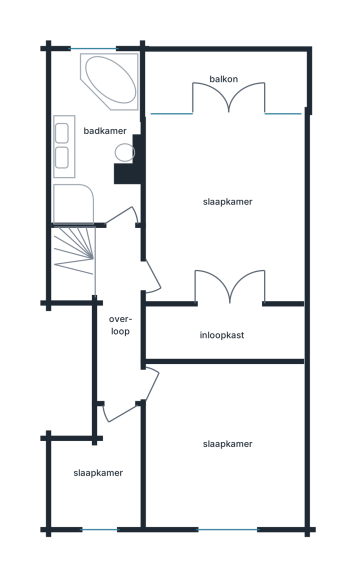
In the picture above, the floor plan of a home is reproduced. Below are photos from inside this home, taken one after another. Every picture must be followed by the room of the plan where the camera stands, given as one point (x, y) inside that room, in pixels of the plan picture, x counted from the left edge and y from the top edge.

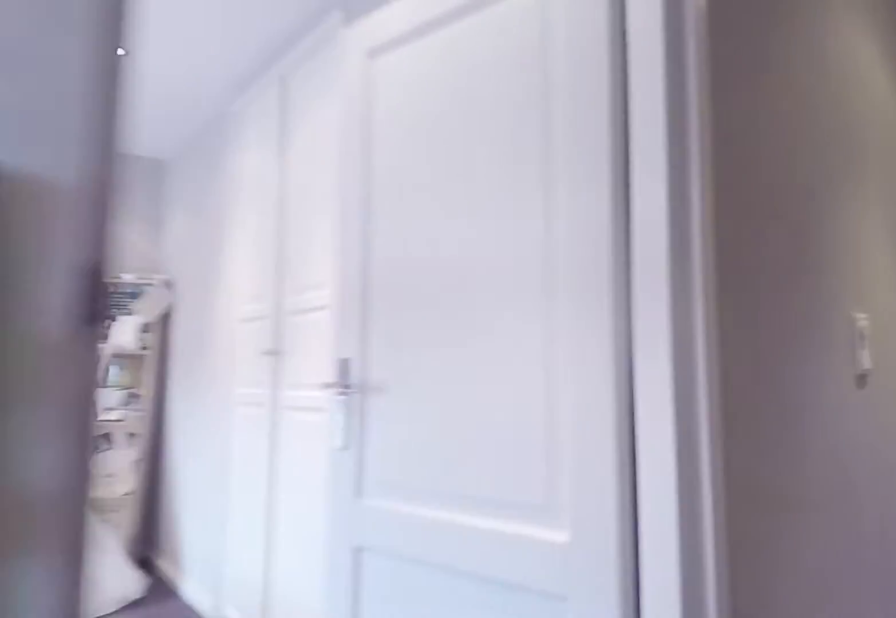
(119, 312)
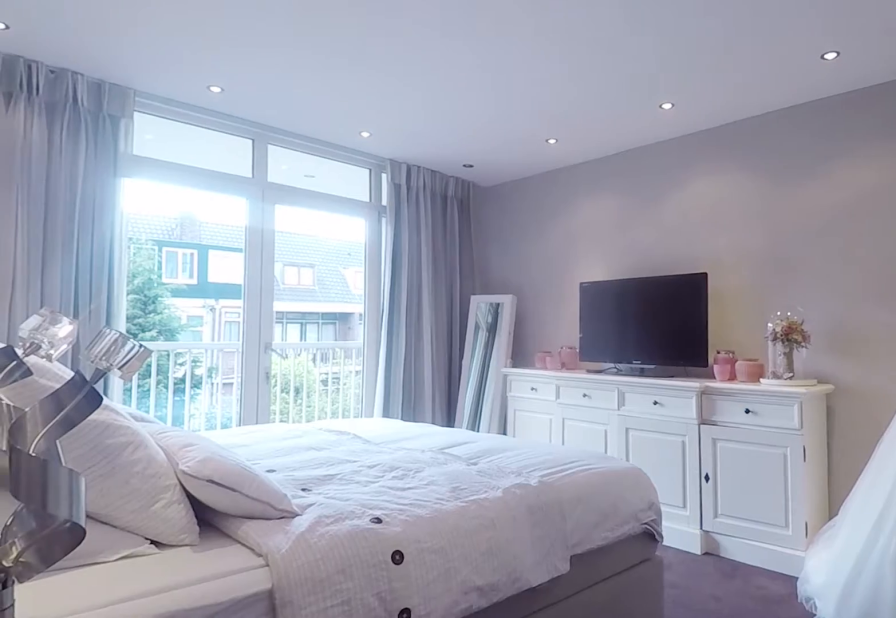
(224, 245)
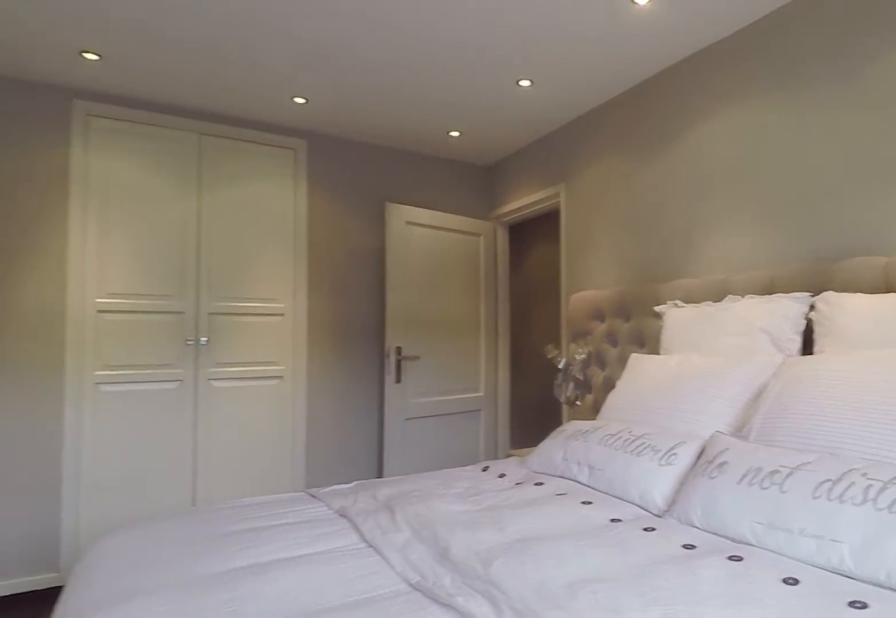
(224, 245)
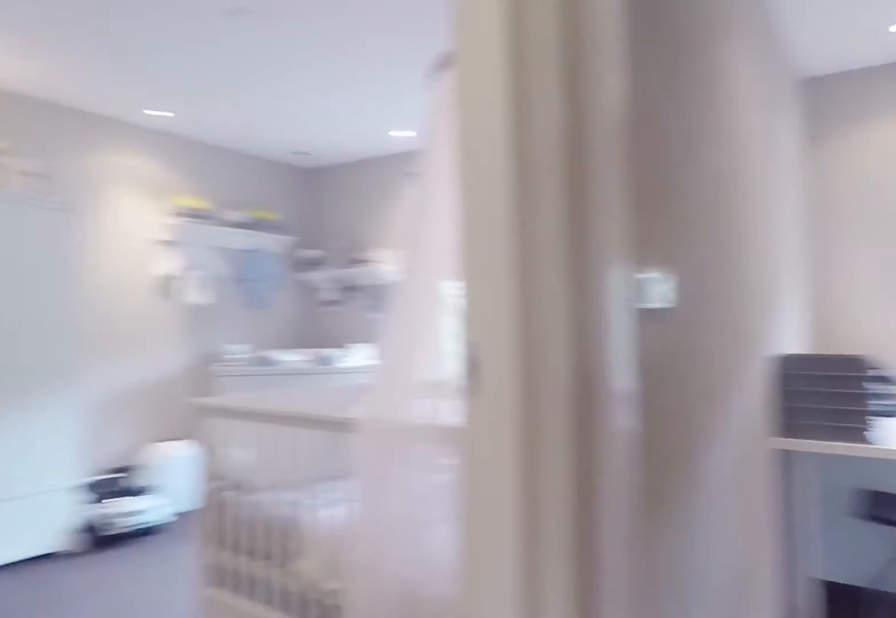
(119, 312)
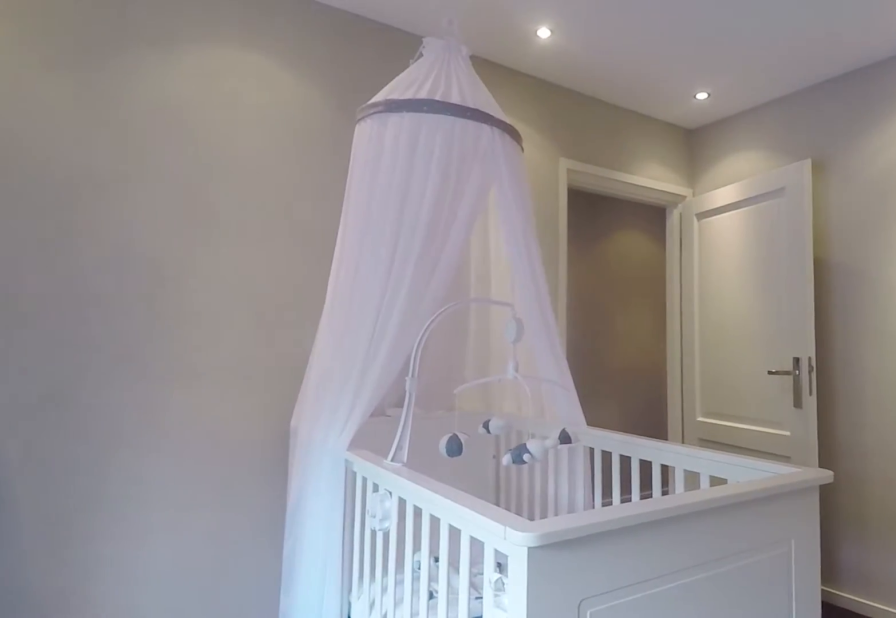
(179, 469)
